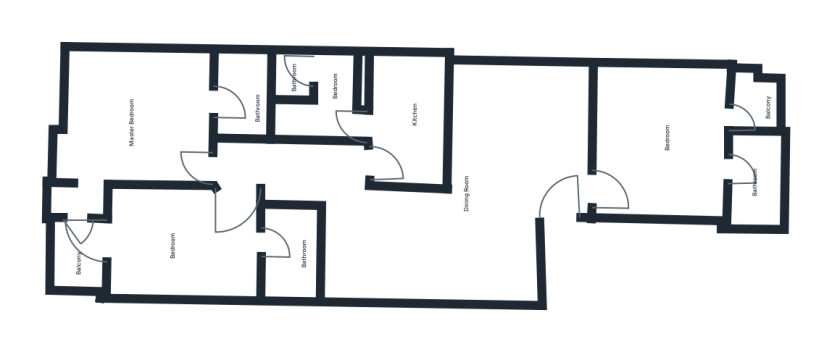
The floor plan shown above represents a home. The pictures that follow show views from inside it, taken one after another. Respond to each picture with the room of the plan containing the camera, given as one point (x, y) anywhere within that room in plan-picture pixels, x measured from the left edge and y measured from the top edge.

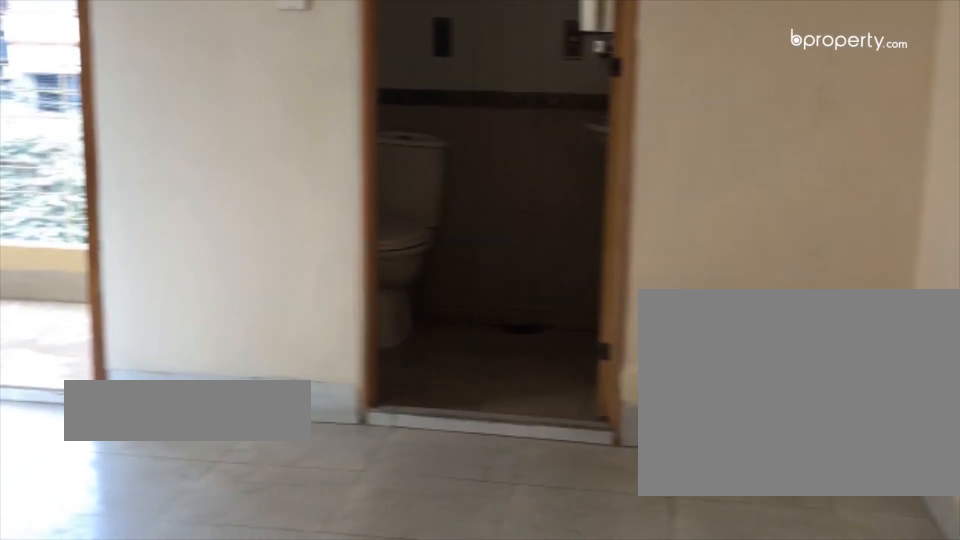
(666, 146)
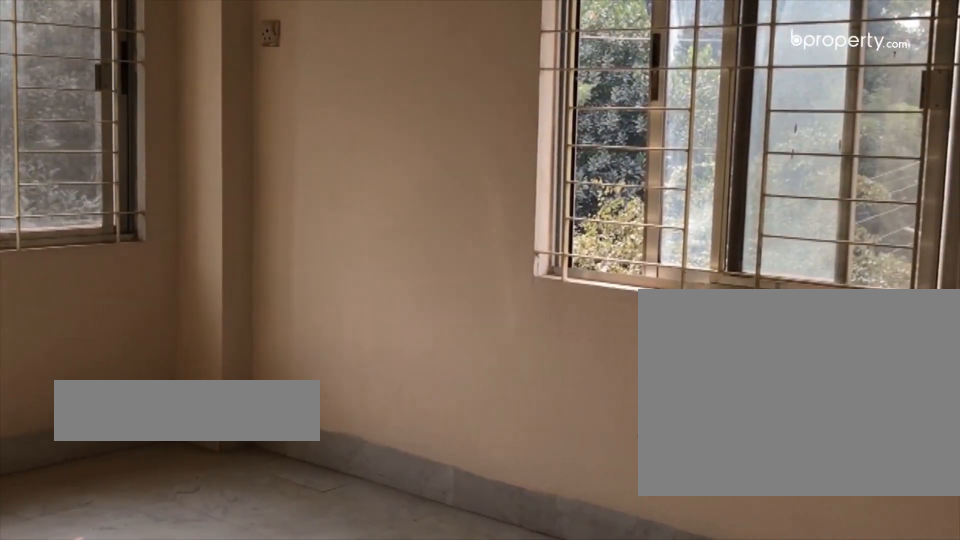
(128, 119)
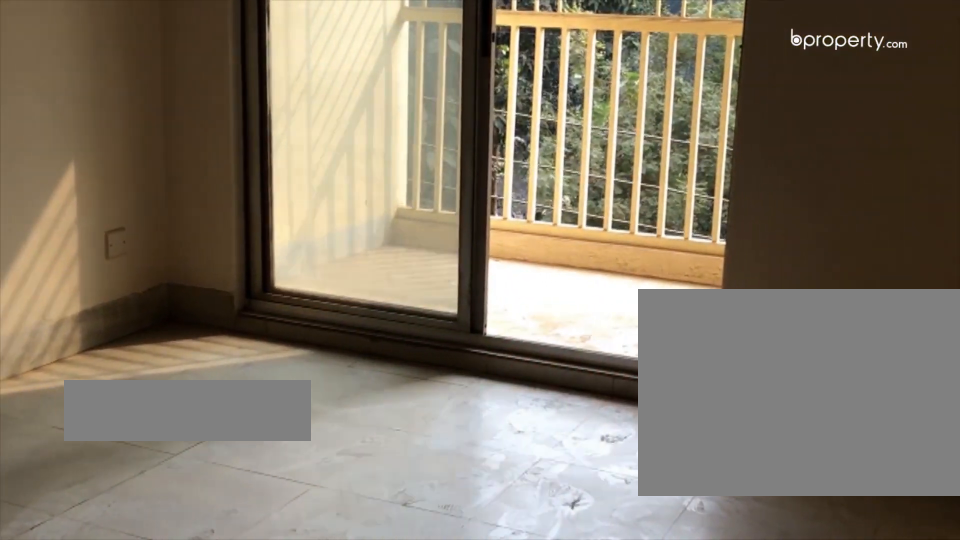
(181, 238)
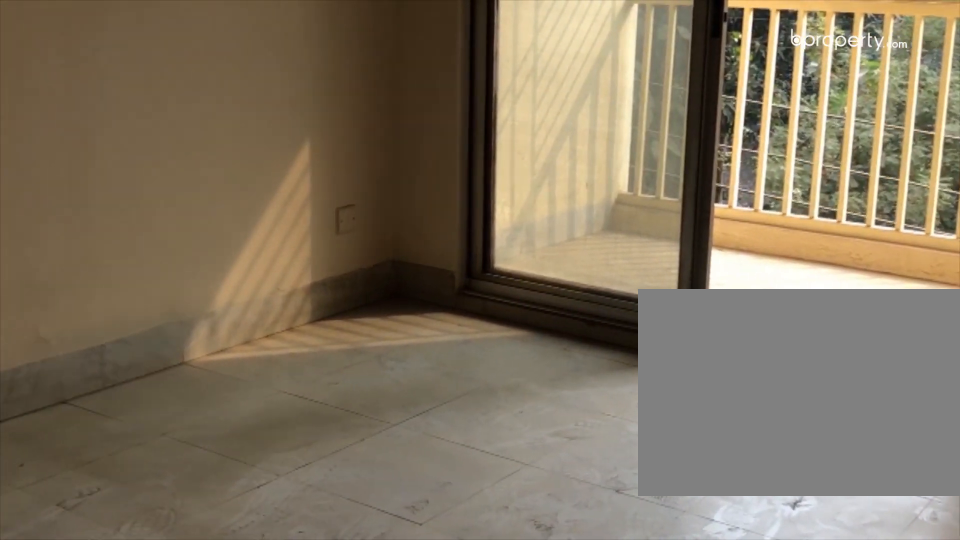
(181, 238)
